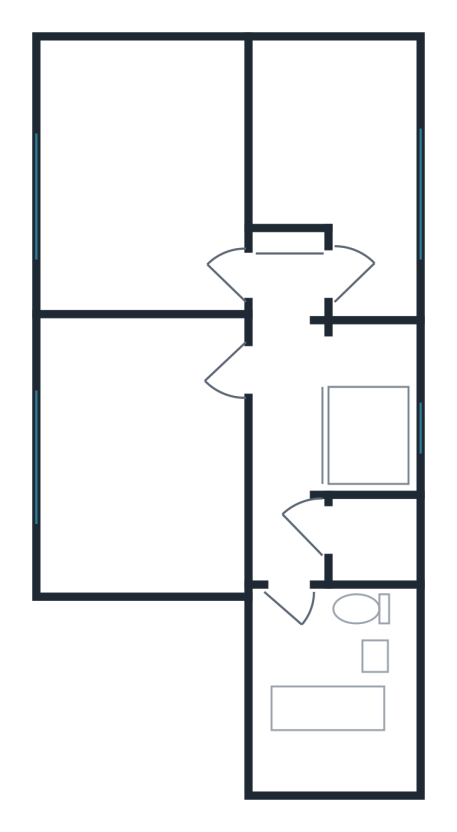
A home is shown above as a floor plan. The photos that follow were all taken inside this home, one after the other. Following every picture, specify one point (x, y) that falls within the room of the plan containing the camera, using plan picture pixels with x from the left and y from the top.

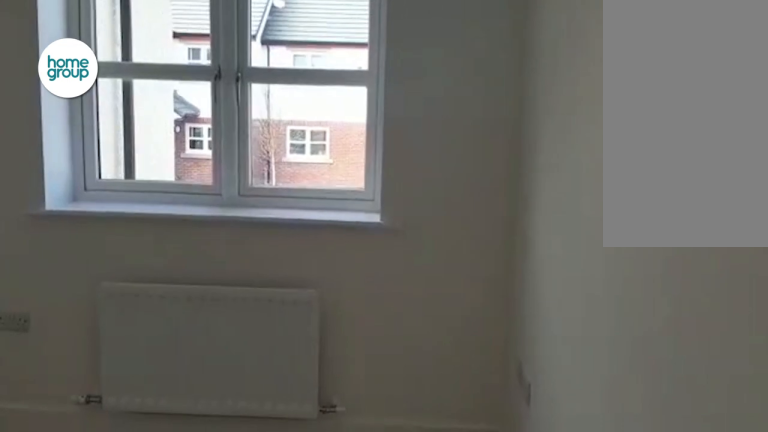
(145, 449)
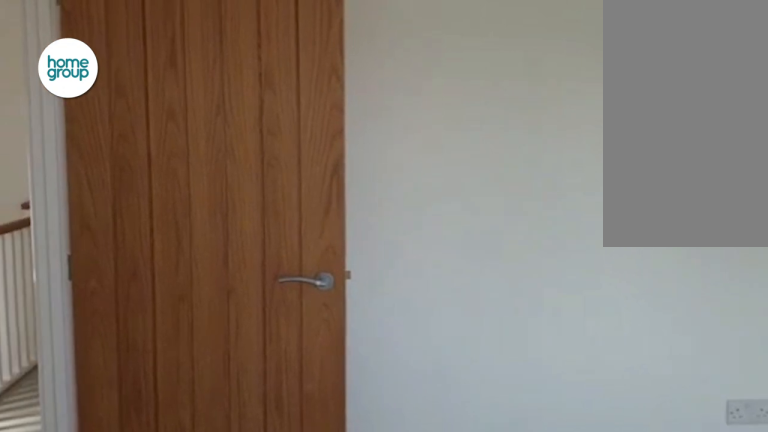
(150, 205)
